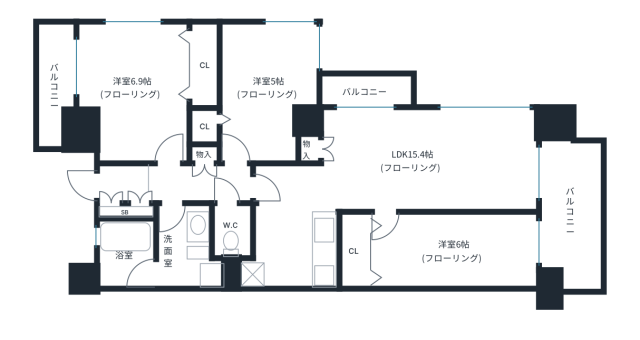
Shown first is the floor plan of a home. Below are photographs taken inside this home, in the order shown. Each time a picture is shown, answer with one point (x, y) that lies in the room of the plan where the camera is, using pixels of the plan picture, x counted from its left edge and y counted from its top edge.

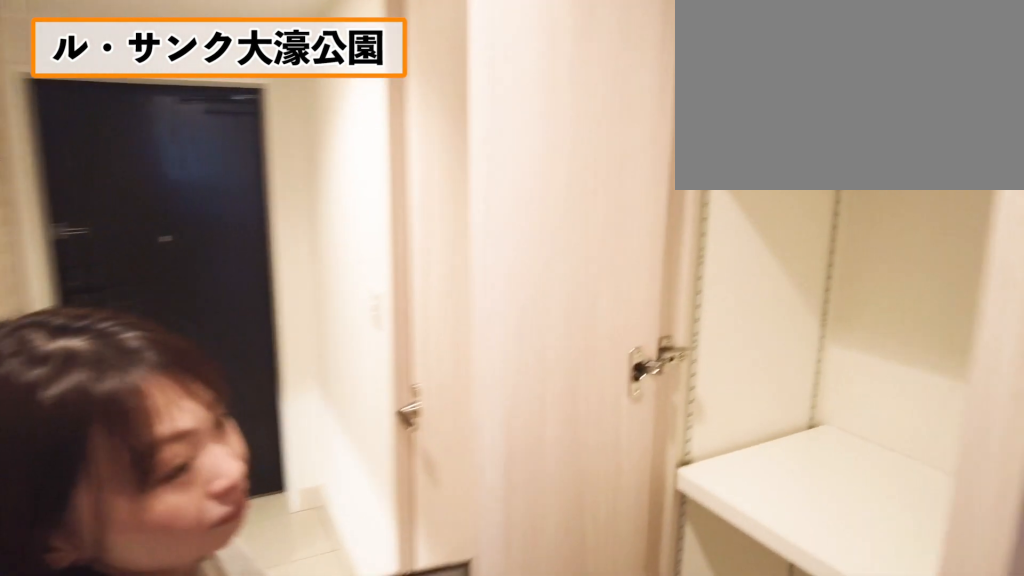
(204, 179)
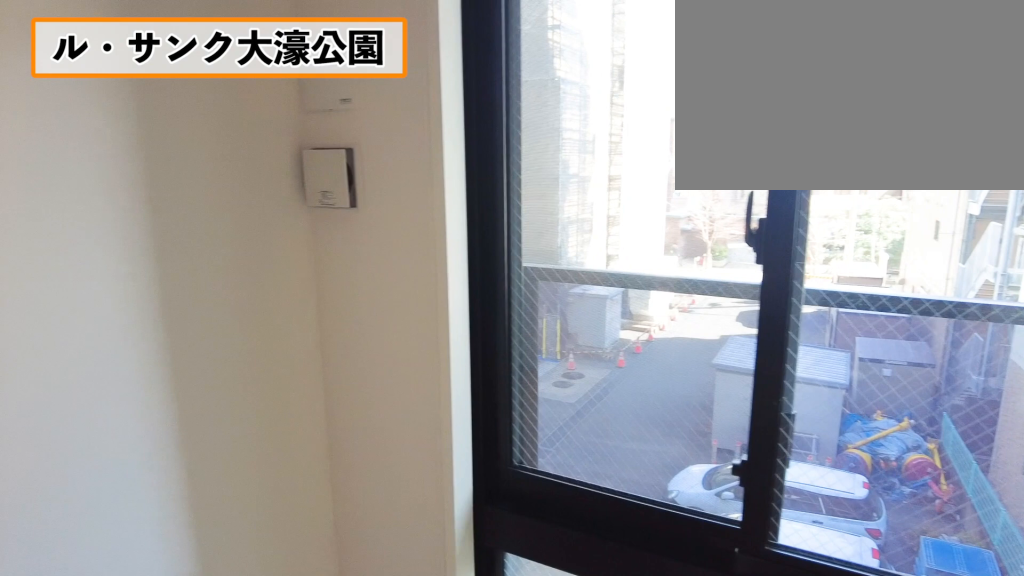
(132, 86)
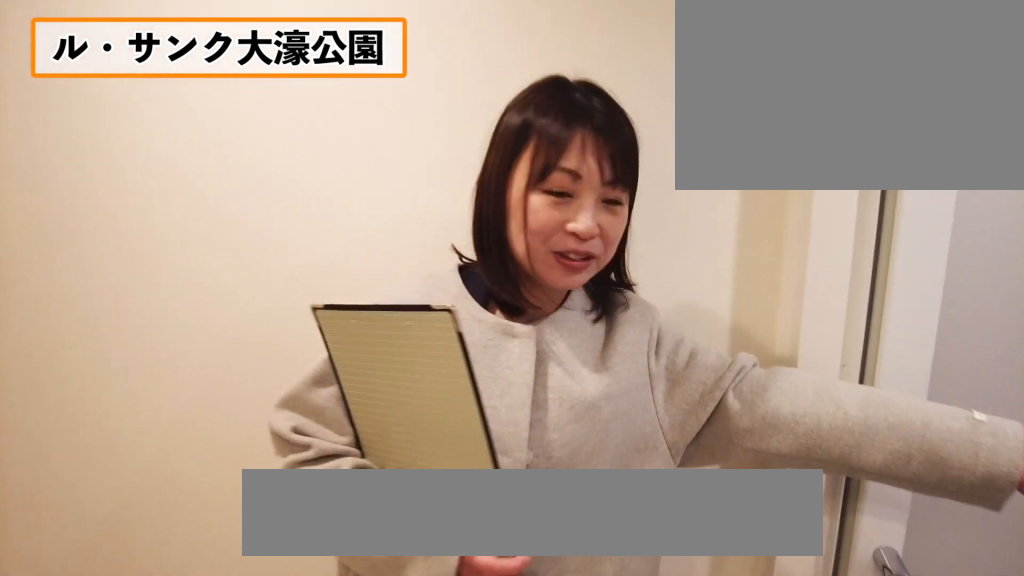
(177, 236)
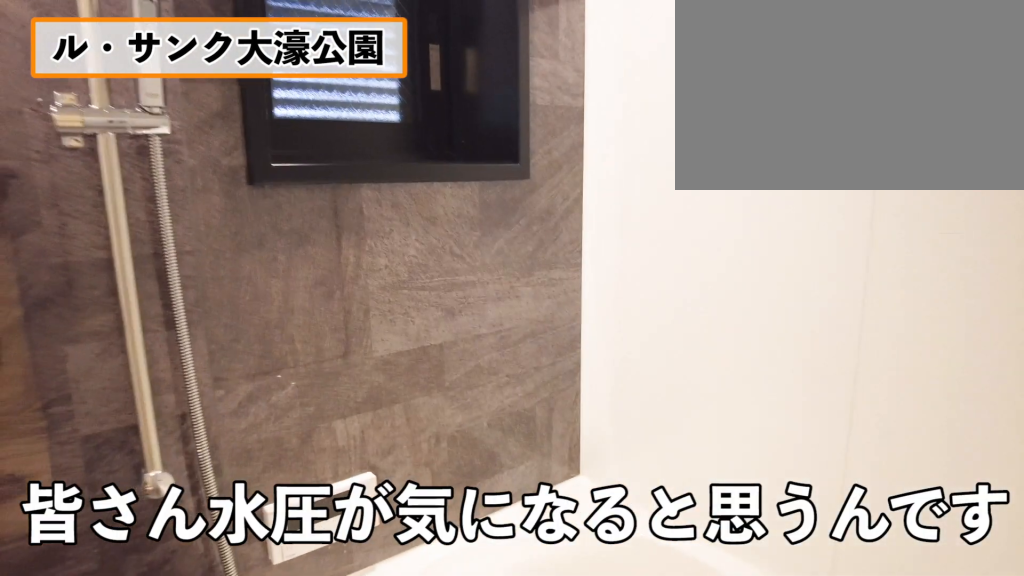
(136, 258)
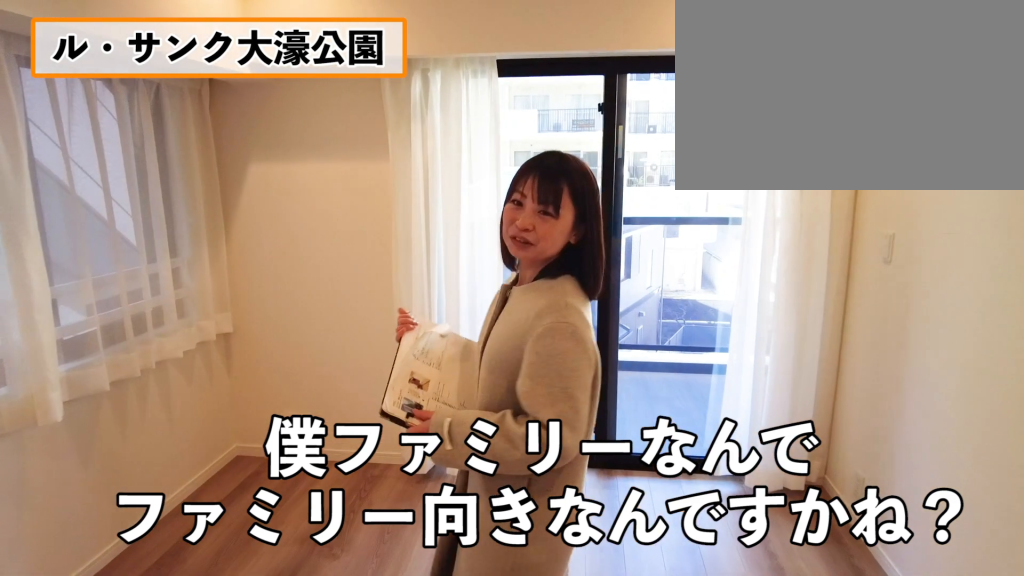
(420, 164)
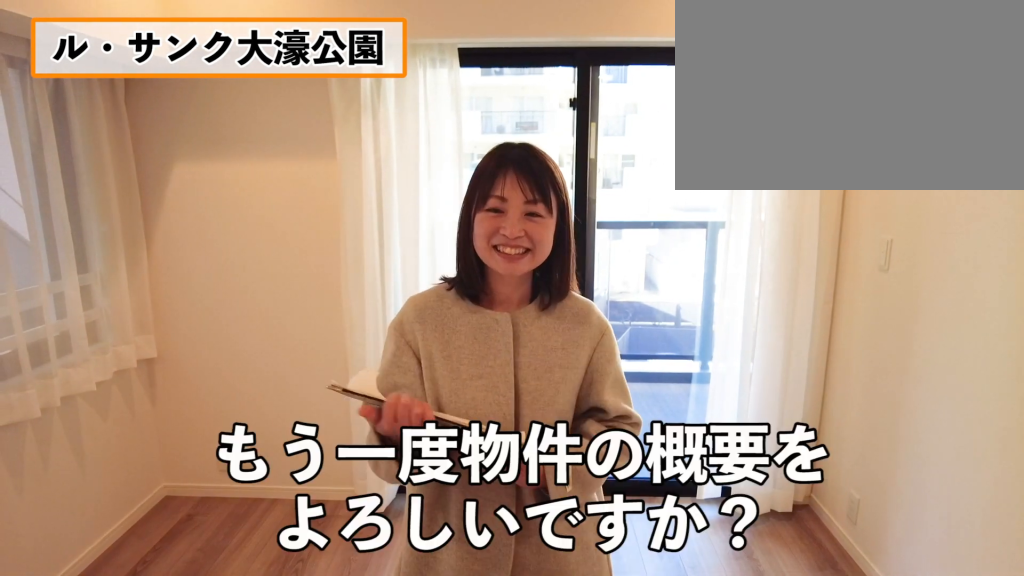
(421, 164)
